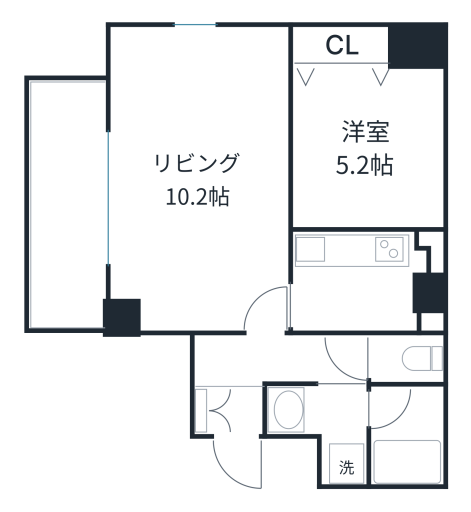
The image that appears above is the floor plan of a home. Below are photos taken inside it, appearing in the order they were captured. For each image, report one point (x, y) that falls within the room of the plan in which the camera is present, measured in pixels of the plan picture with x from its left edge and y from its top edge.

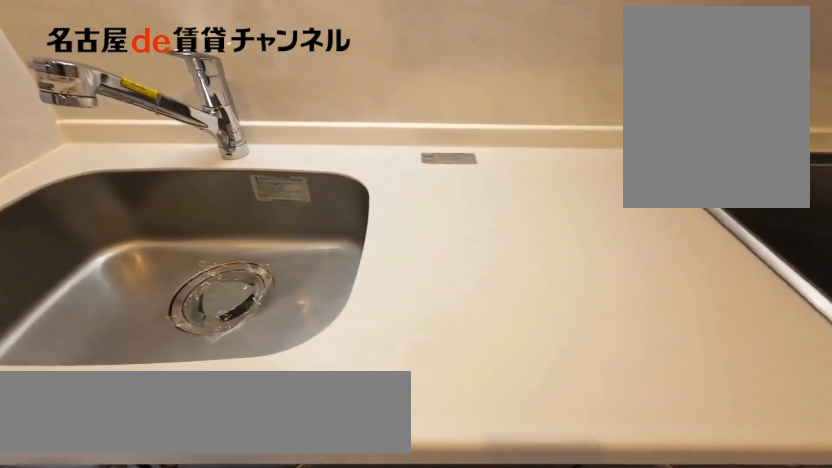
(365, 280)
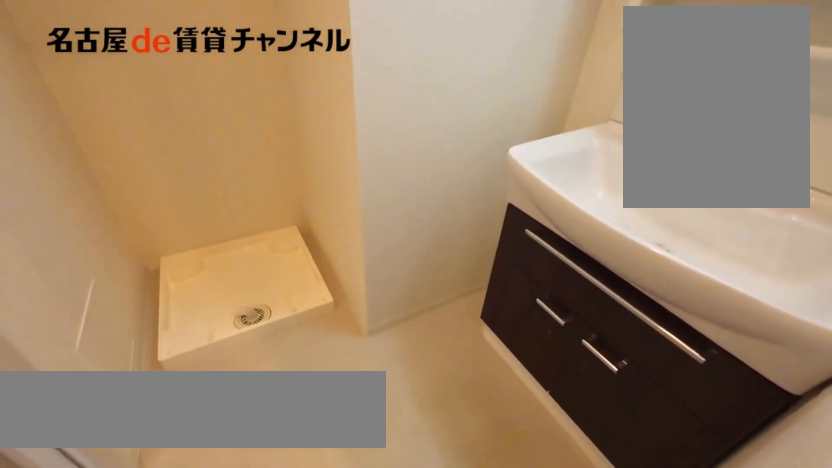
(327, 425)
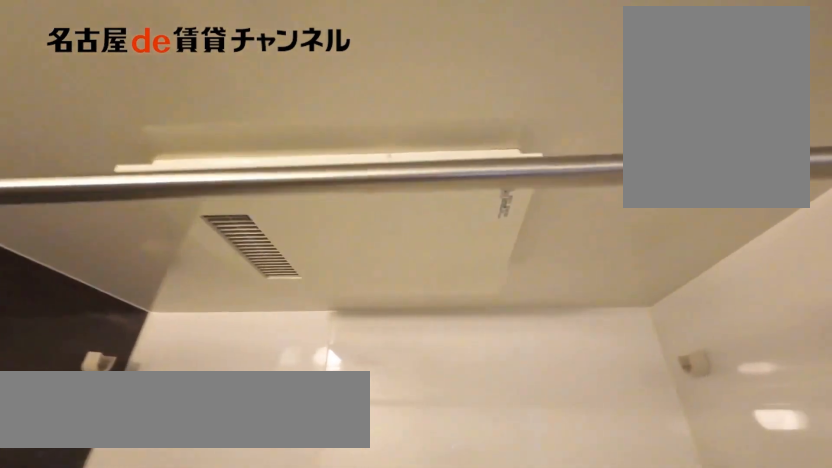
(405, 435)
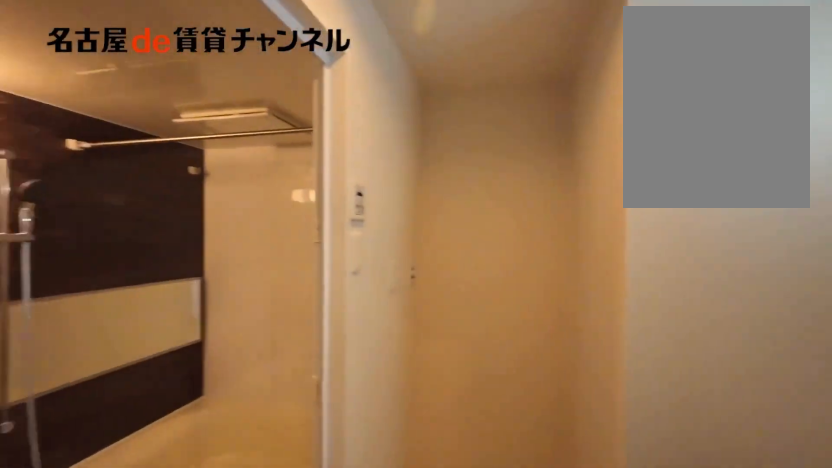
(405, 435)
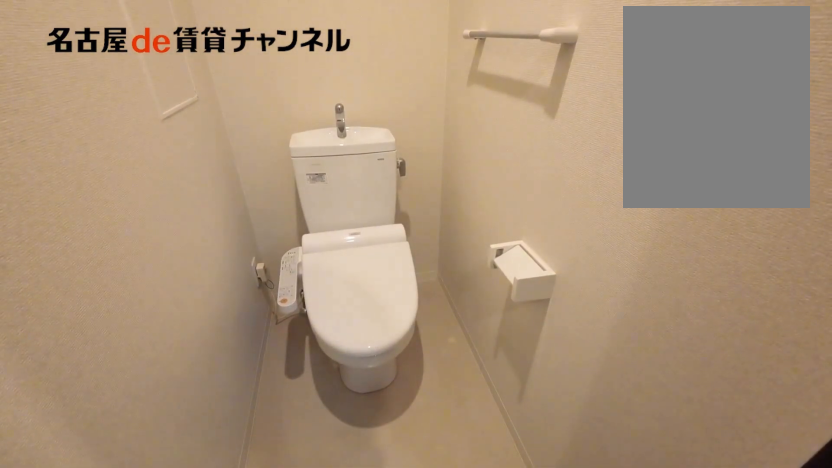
(405, 359)
